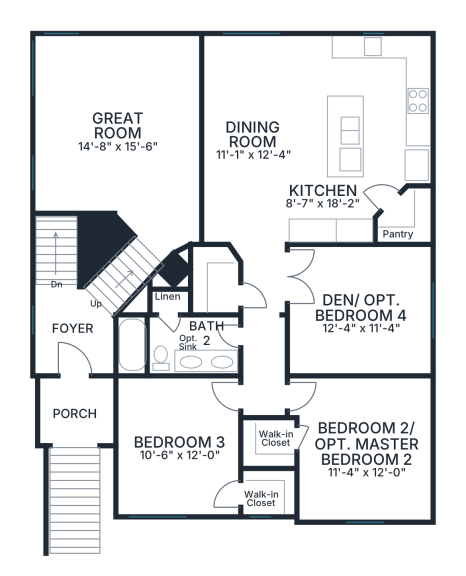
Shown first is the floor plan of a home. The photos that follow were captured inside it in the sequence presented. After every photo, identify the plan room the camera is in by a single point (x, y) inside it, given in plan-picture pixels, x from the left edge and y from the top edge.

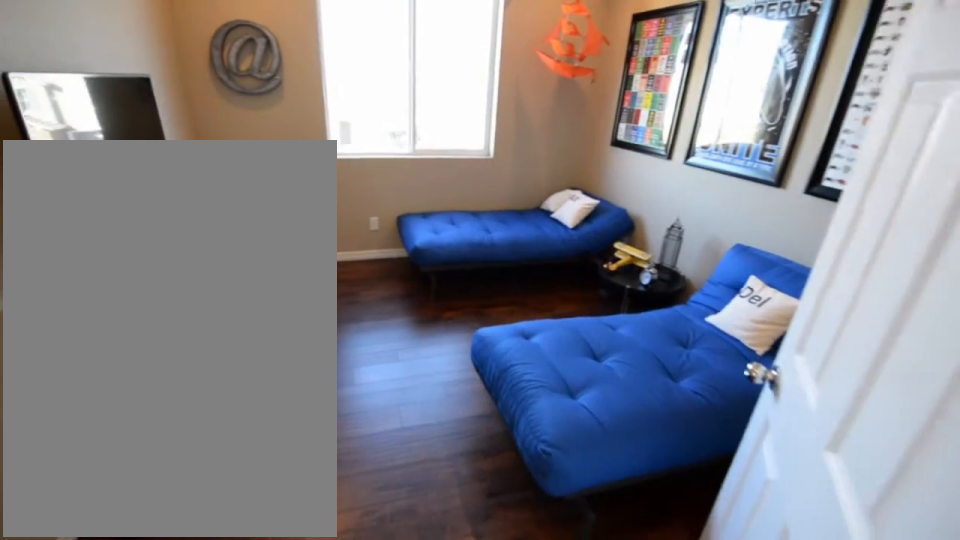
(359, 310)
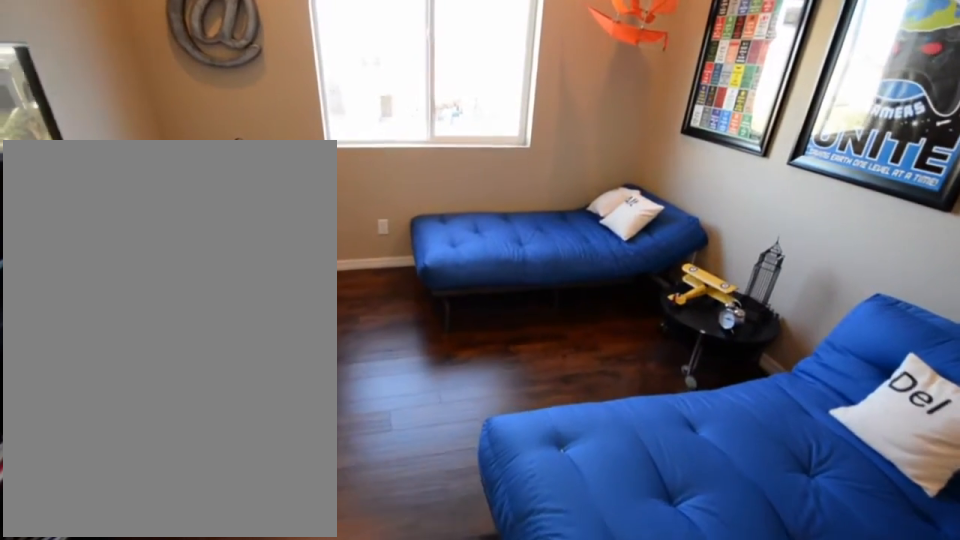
(359, 310)
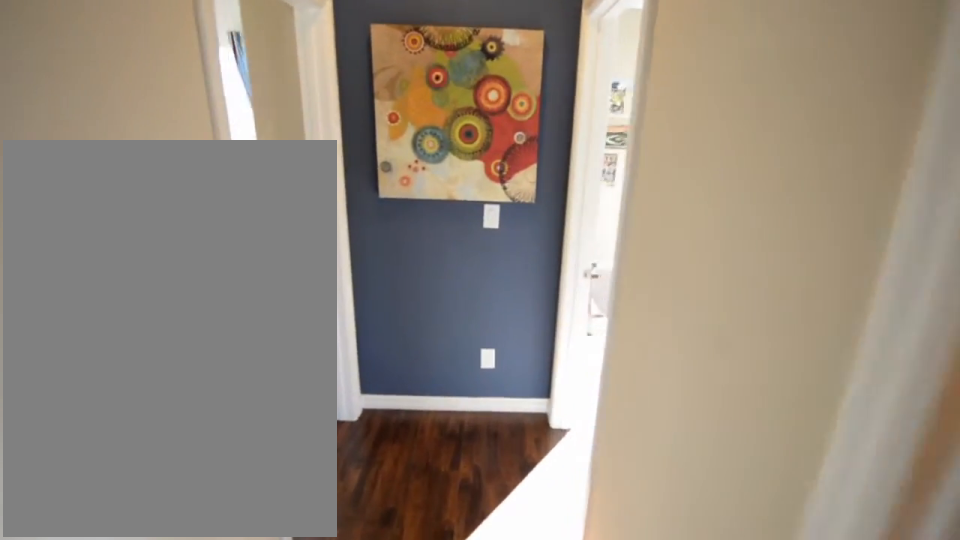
(264, 331)
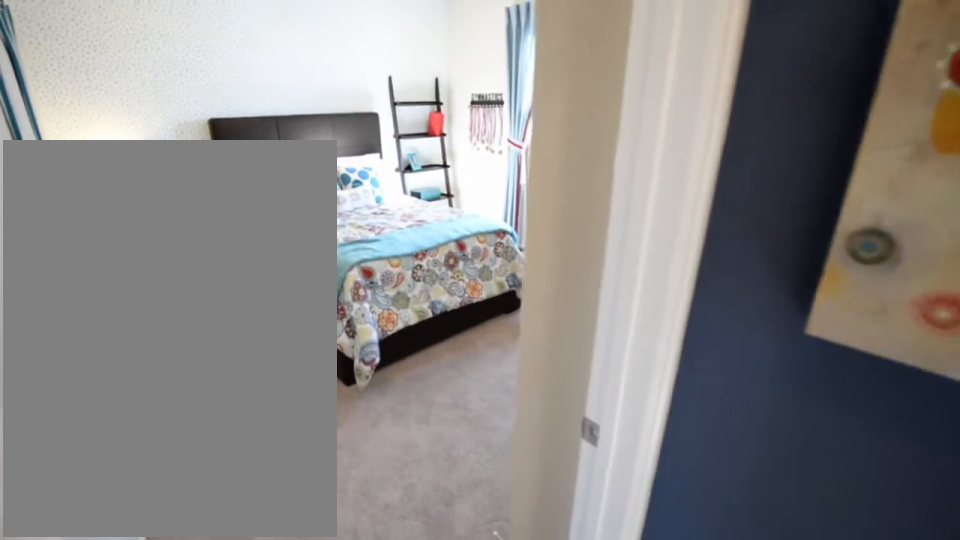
(351, 447)
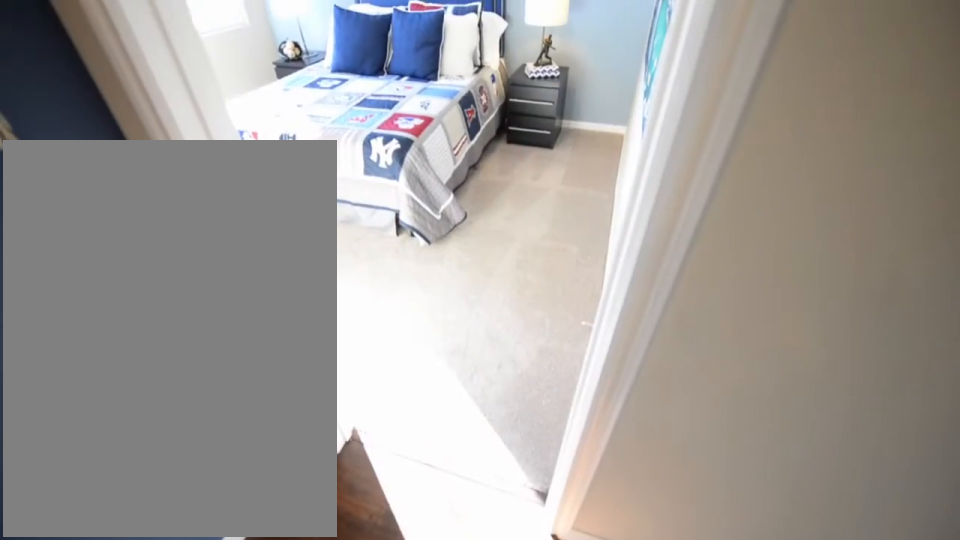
(189, 455)
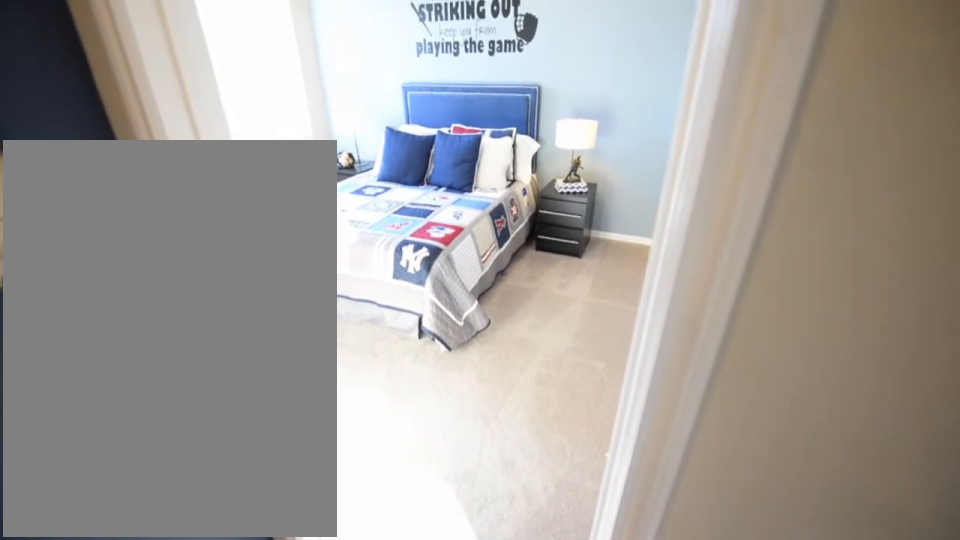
(189, 455)
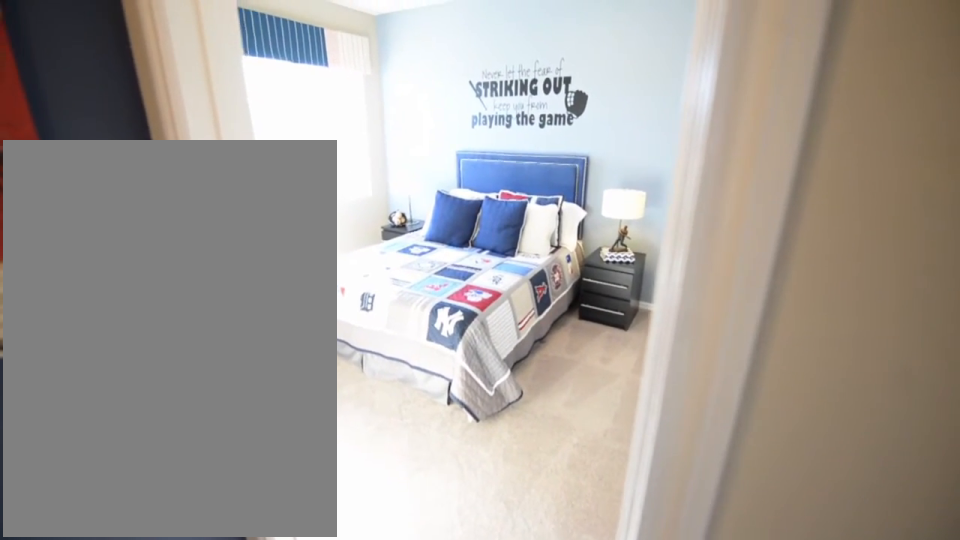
(189, 455)
